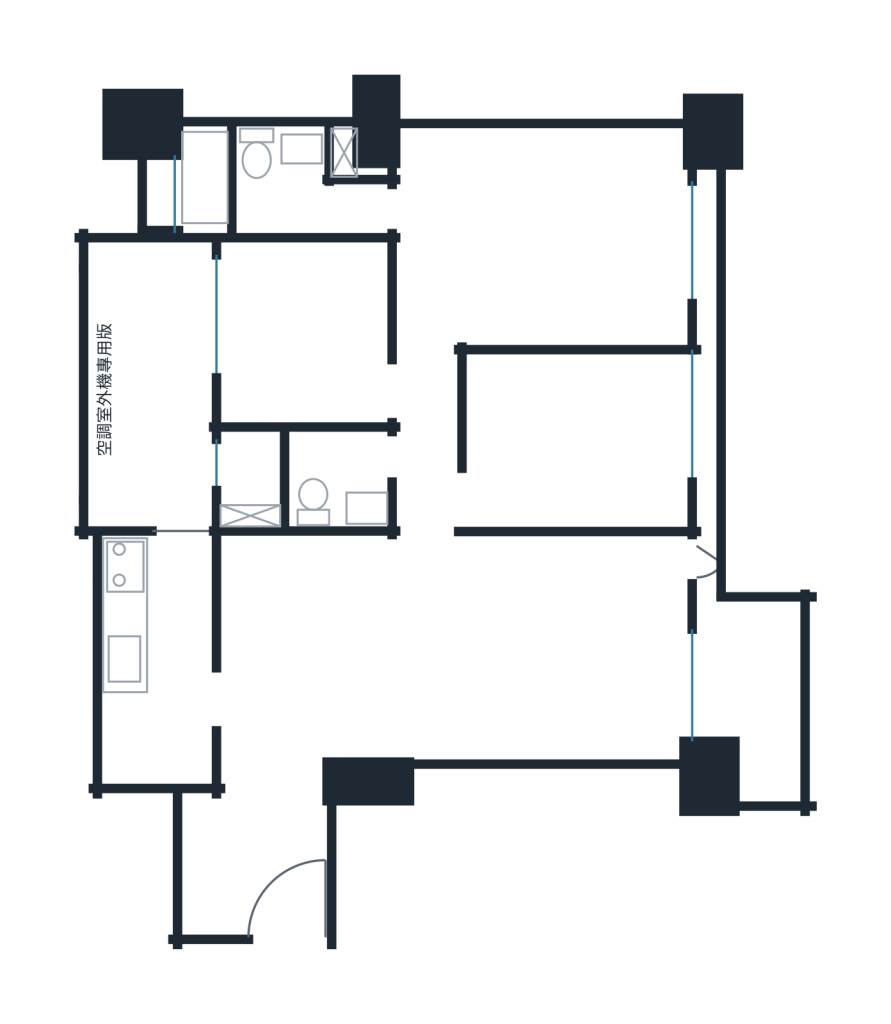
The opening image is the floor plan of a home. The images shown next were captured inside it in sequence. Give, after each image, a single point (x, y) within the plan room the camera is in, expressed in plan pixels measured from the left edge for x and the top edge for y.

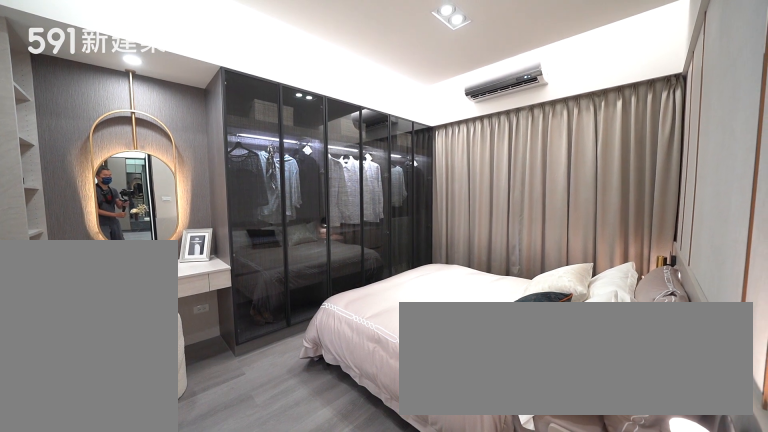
(551, 232)
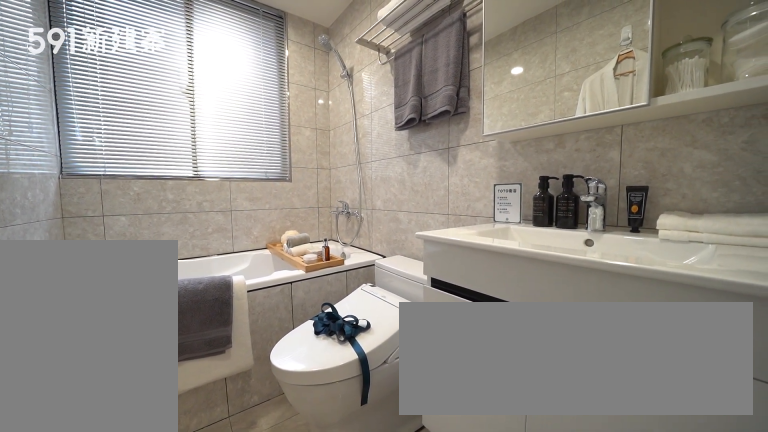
(277, 177)
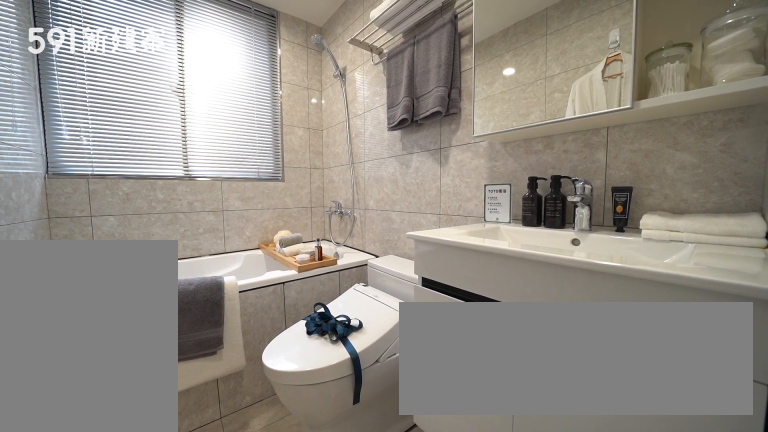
(277, 177)
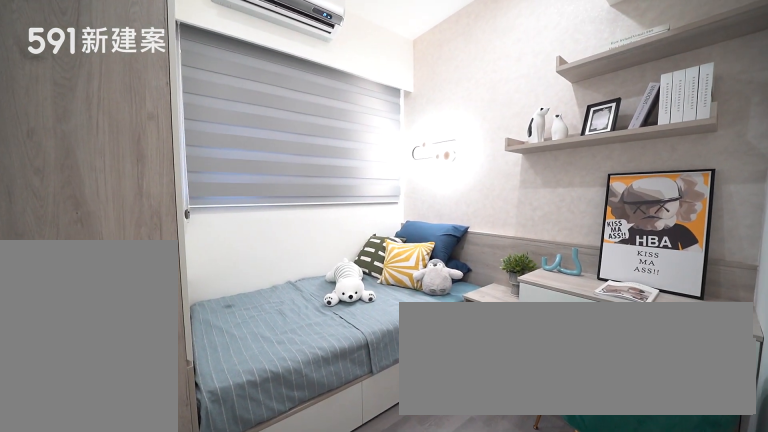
(295, 334)
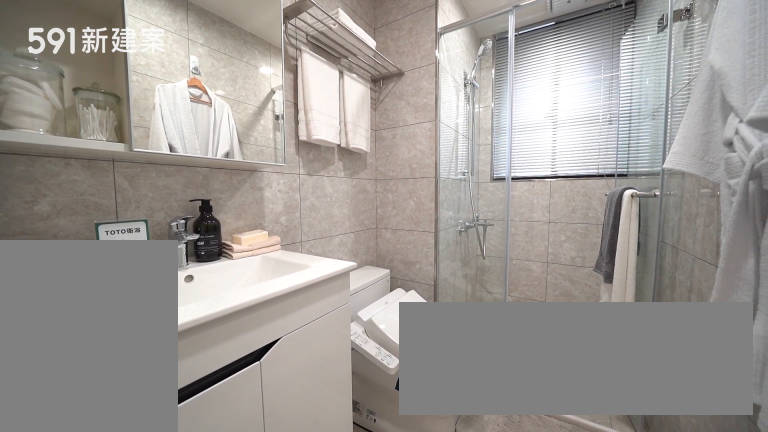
(300, 477)
